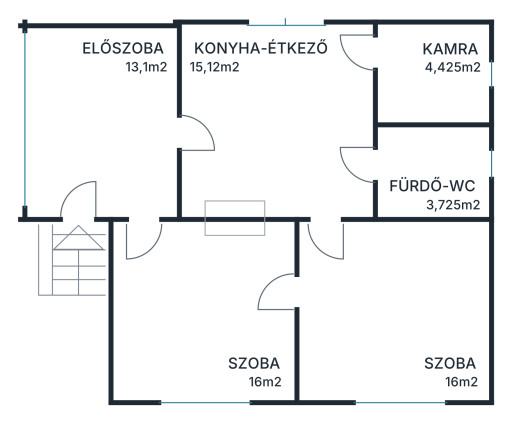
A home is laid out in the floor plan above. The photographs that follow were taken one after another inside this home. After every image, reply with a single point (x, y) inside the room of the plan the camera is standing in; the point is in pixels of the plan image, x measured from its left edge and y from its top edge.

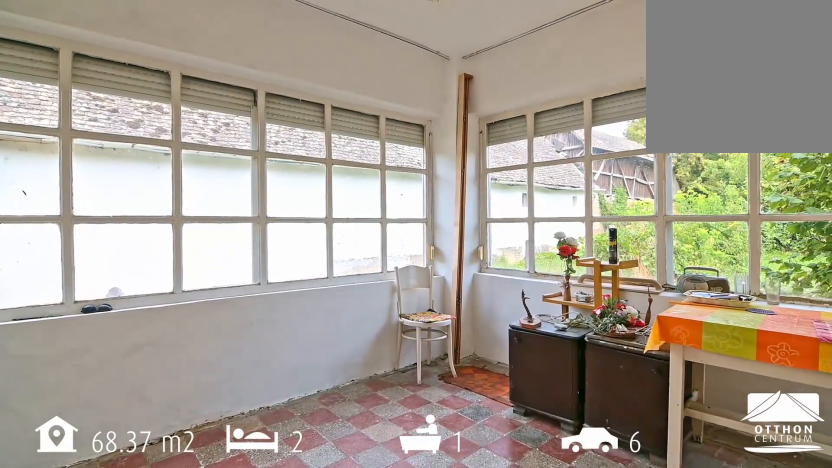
(80, 183)
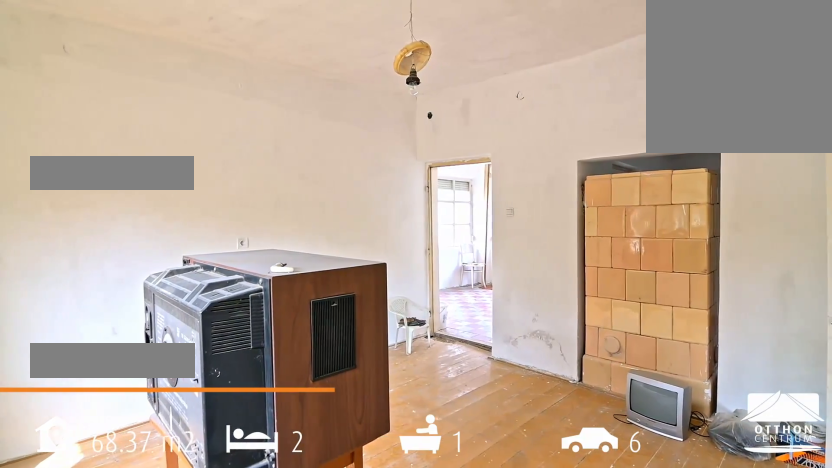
(199, 306)
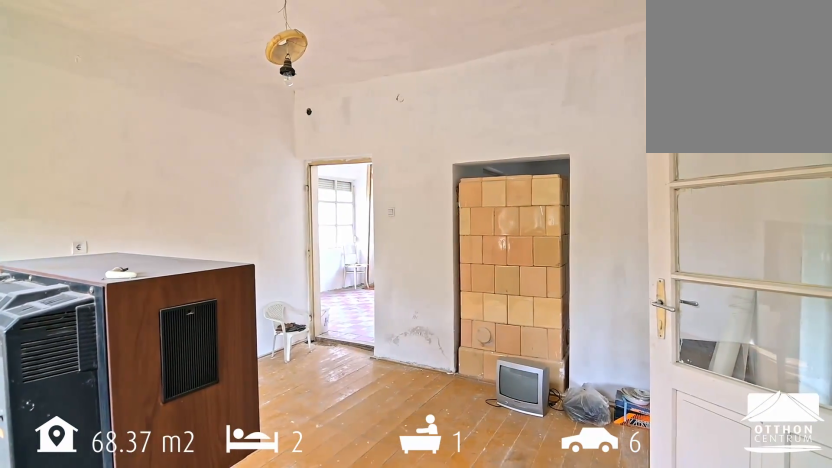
(199, 306)
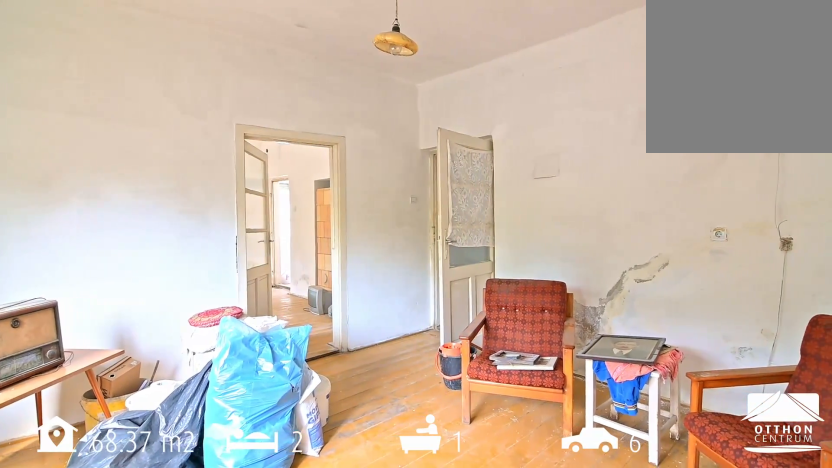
(402, 314)
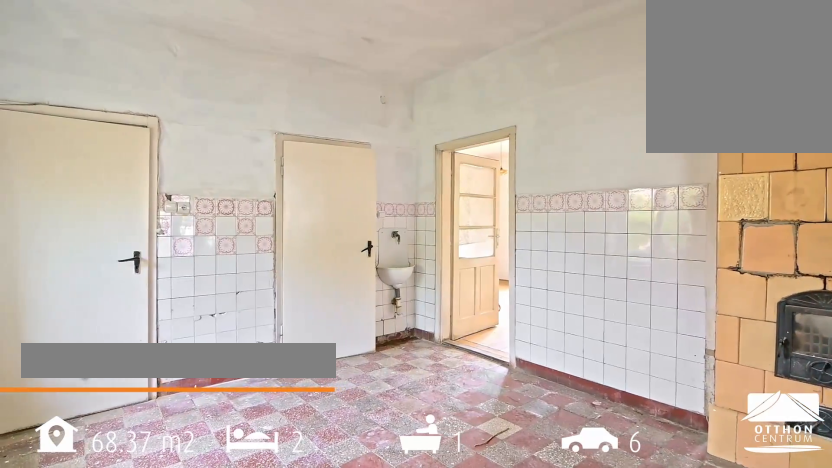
(279, 137)
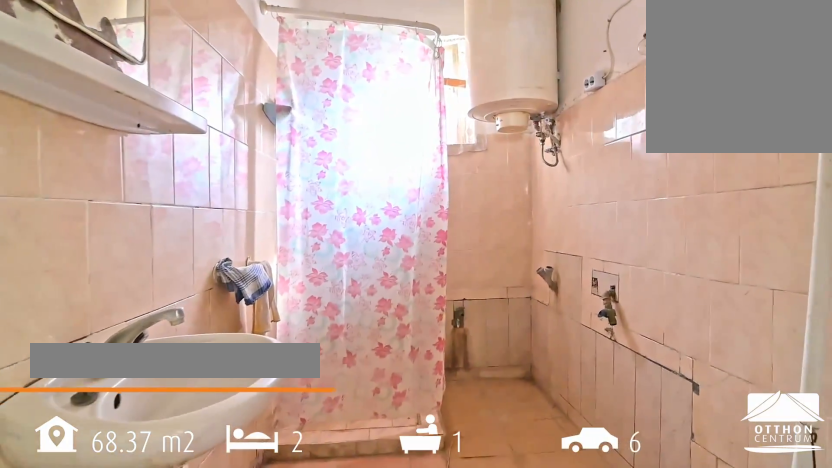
(436, 166)
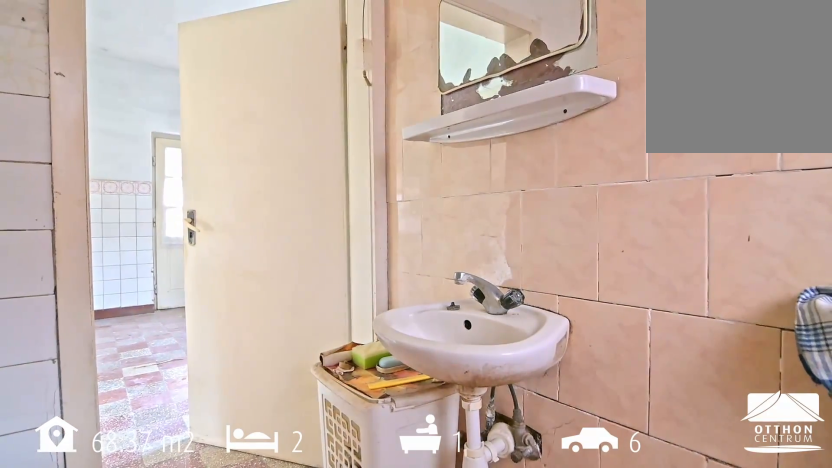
(436, 166)
